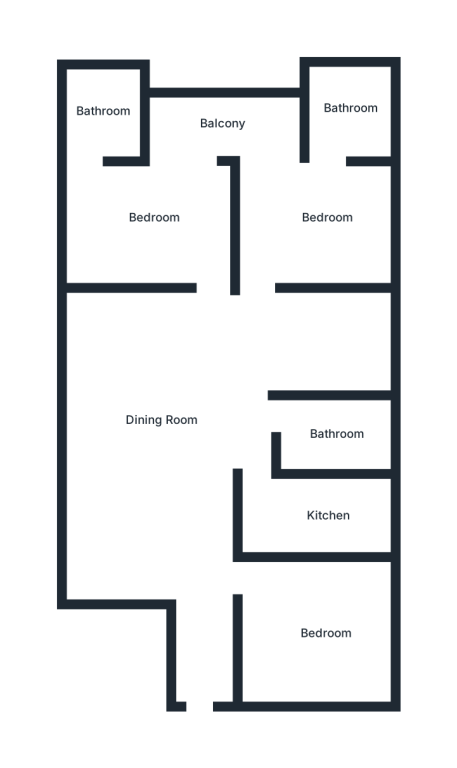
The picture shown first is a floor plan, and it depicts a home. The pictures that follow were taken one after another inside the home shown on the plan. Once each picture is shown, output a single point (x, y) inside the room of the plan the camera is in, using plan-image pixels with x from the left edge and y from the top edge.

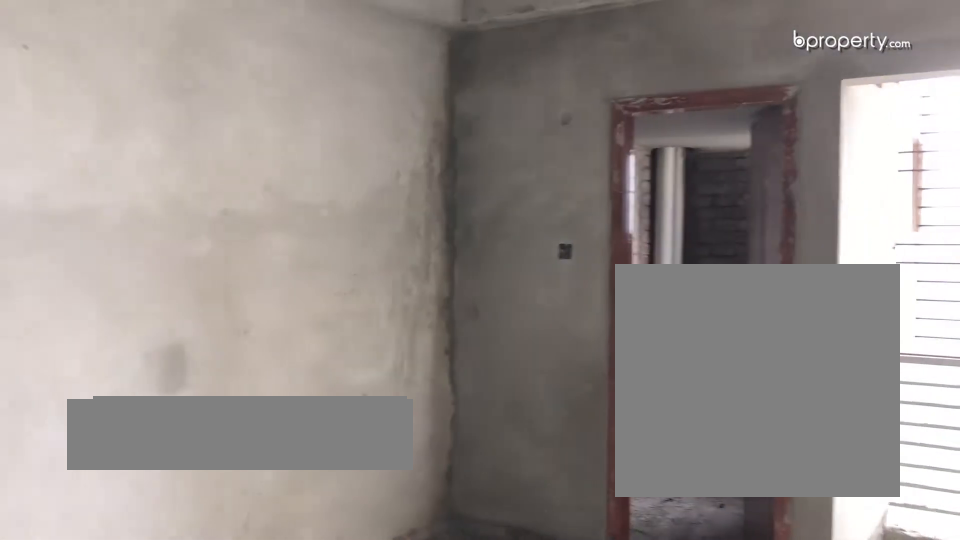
(155, 219)
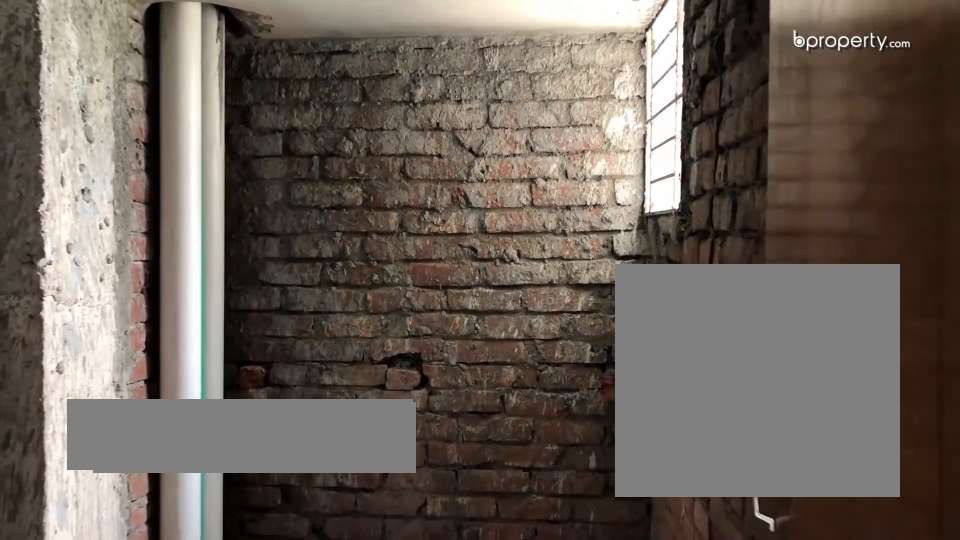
(108, 111)
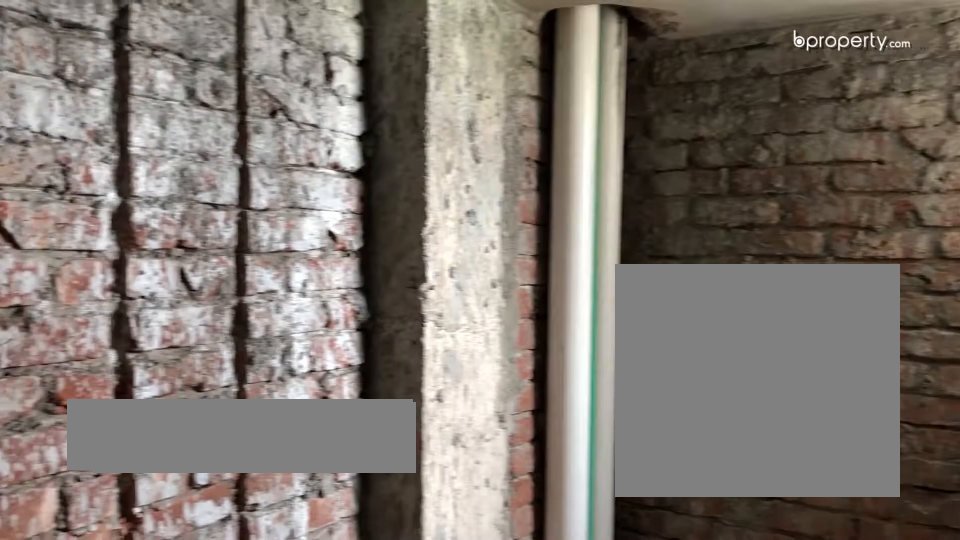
(108, 111)
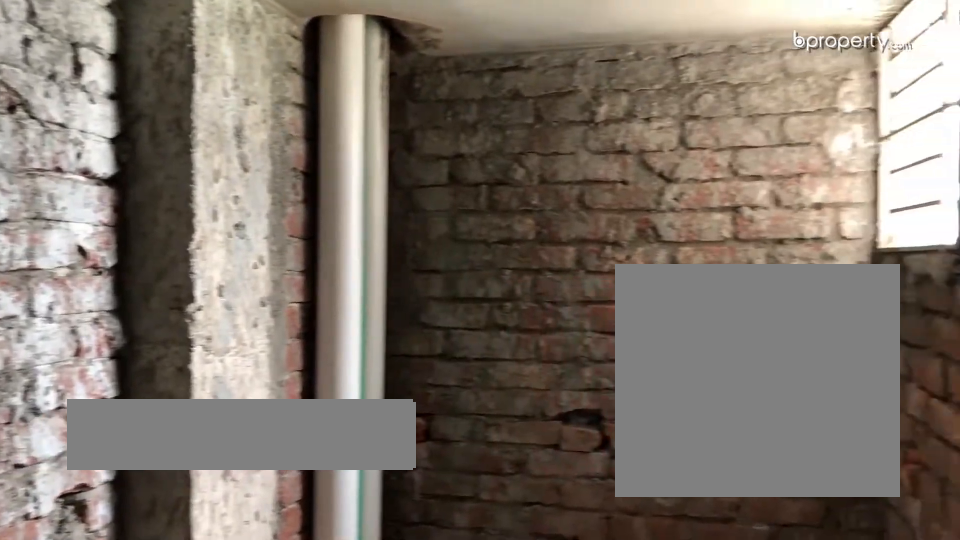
(111, 112)
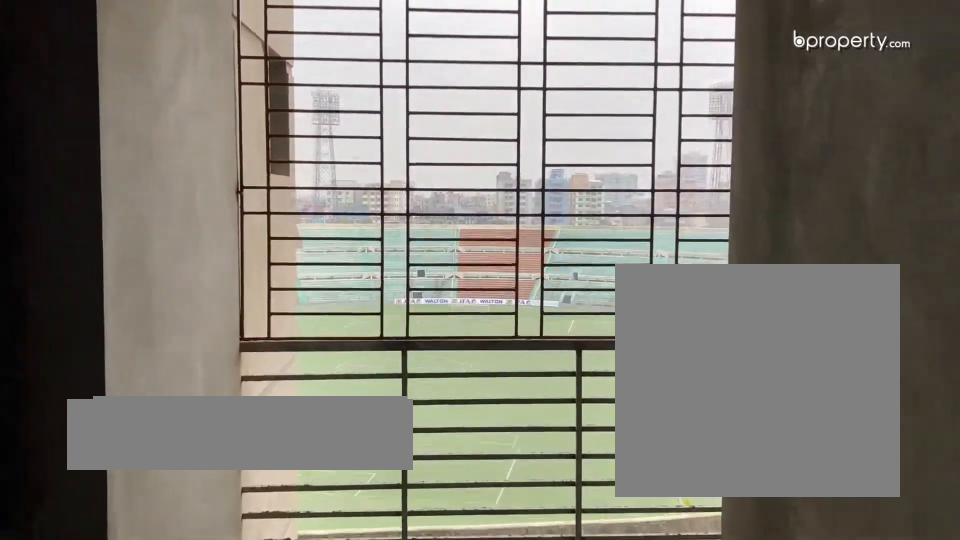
(188, 127)
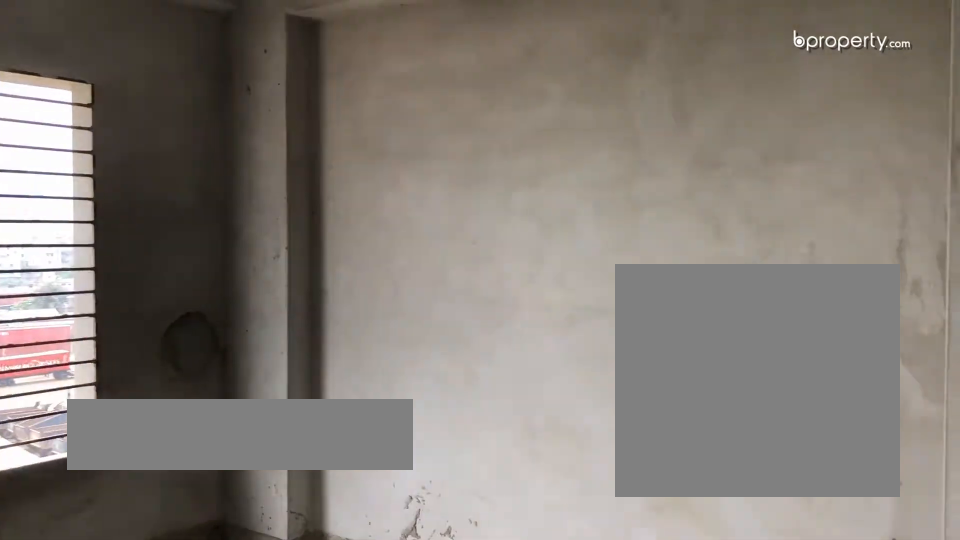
(329, 641)
